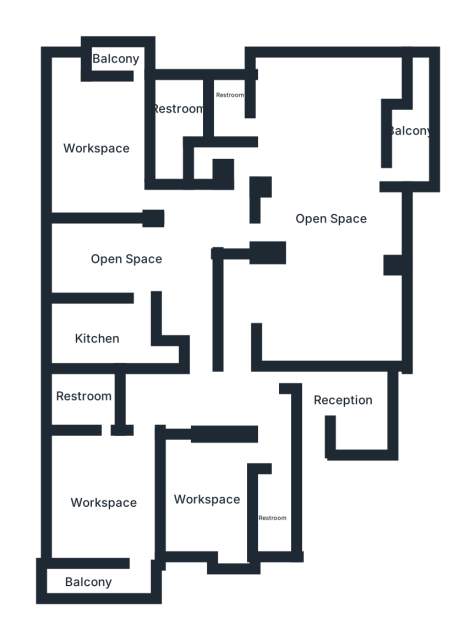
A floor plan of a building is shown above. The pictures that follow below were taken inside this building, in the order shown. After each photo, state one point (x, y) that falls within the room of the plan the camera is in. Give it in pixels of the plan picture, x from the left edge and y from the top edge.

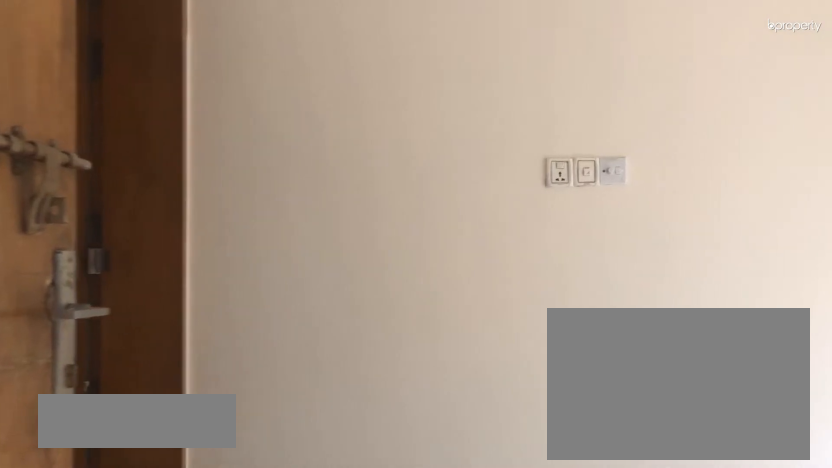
(341, 408)
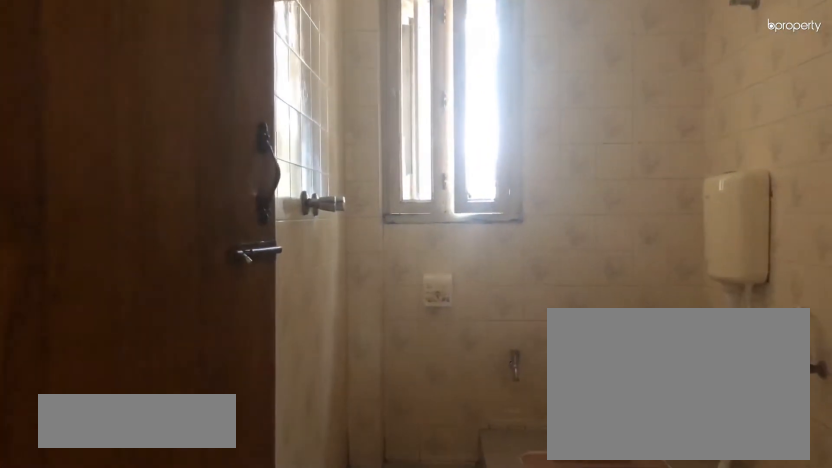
(273, 507)
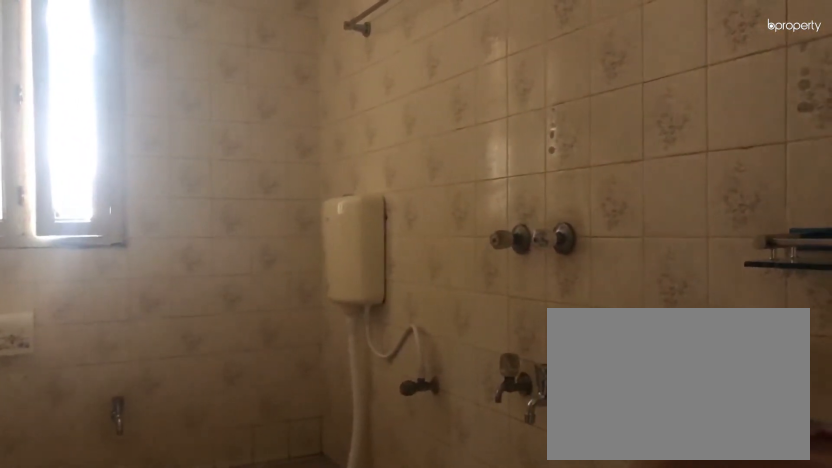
(273, 507)
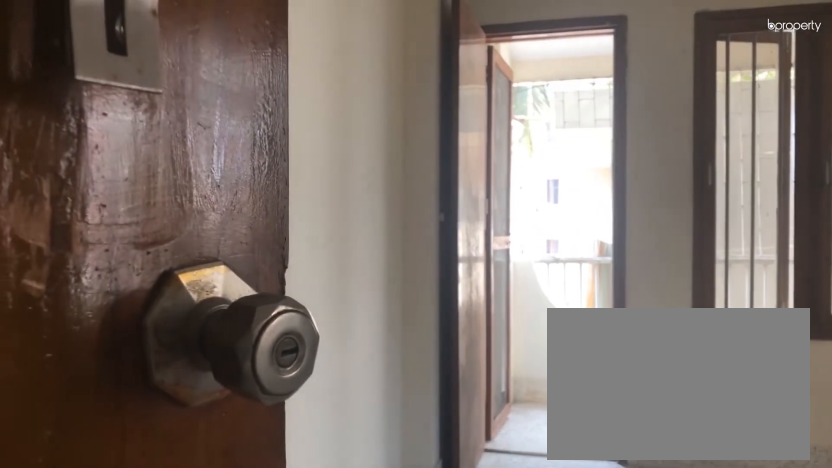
(108, 487)
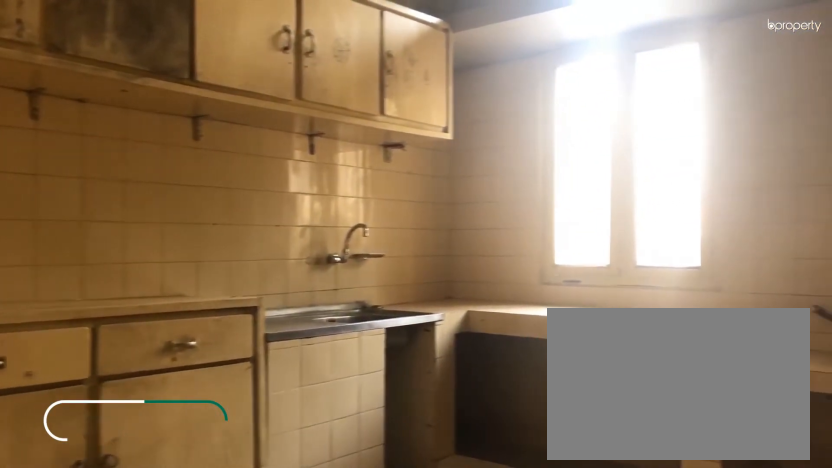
(96, 342)
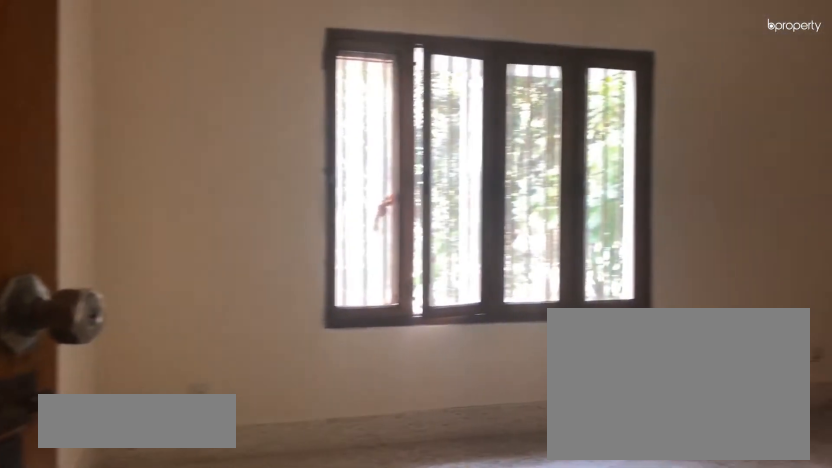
(97, 151)
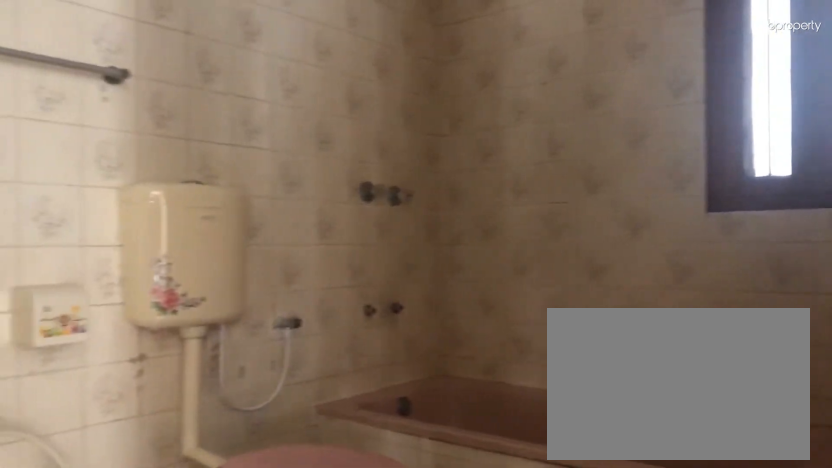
(229, 113)
